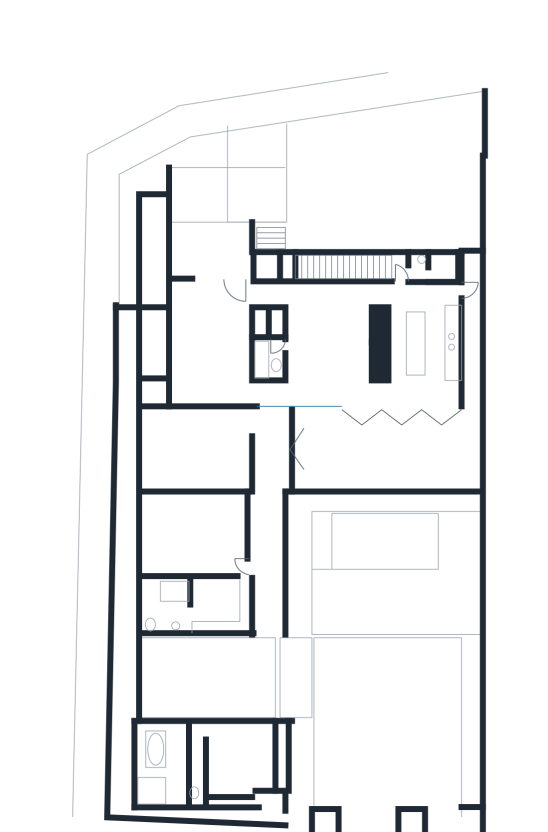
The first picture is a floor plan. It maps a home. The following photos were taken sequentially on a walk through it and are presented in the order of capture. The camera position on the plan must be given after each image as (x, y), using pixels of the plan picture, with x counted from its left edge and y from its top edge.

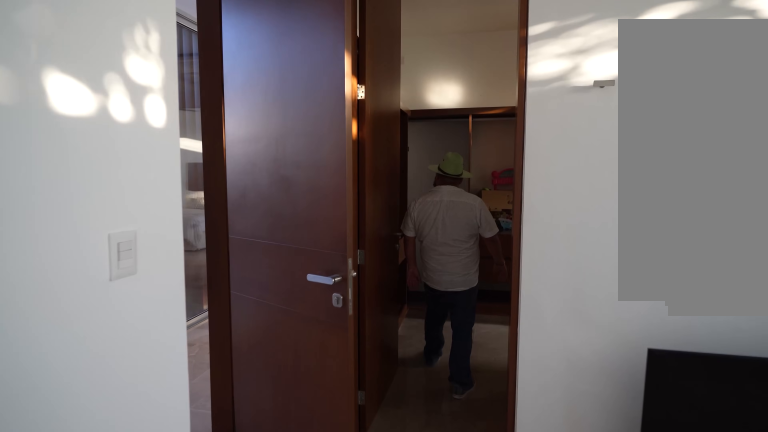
(222, 516)
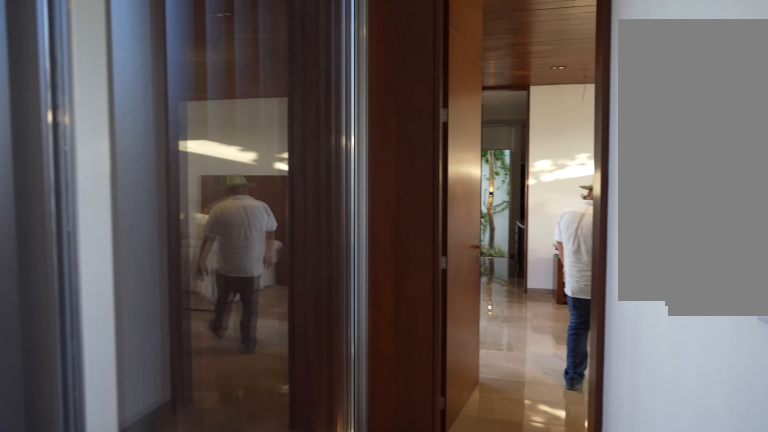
(264, 590)
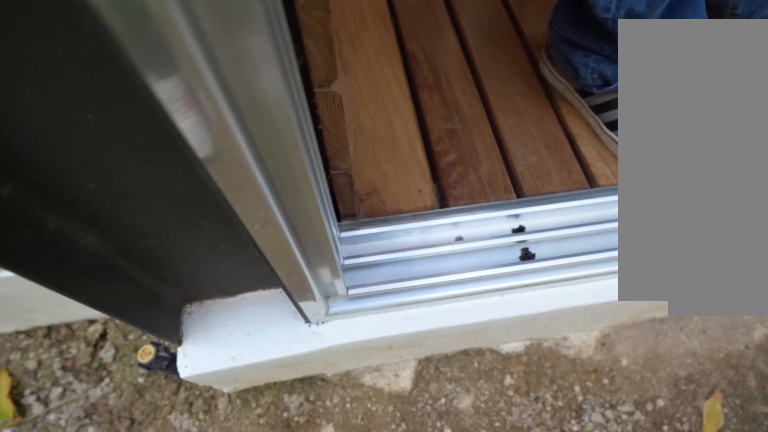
(117, 710)
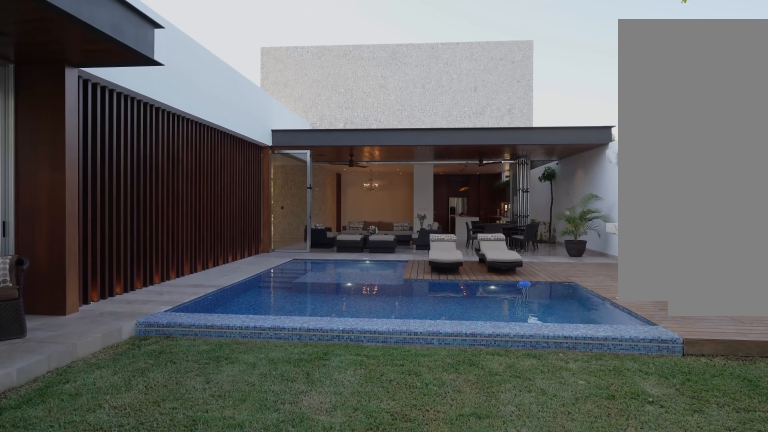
(379, 713)
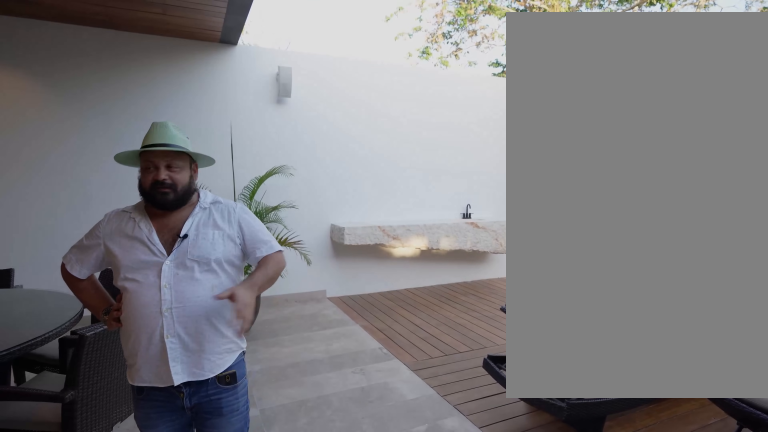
(379, 487)
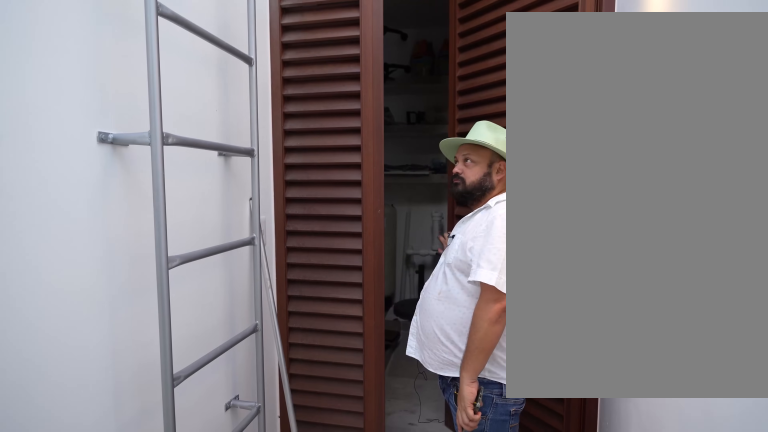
(307, 820)
